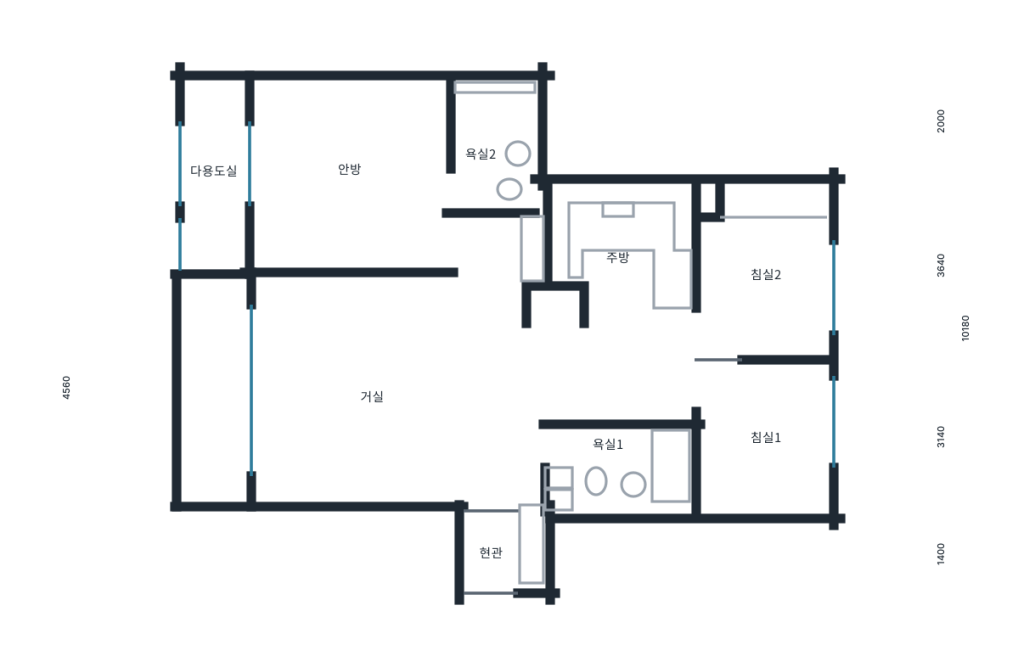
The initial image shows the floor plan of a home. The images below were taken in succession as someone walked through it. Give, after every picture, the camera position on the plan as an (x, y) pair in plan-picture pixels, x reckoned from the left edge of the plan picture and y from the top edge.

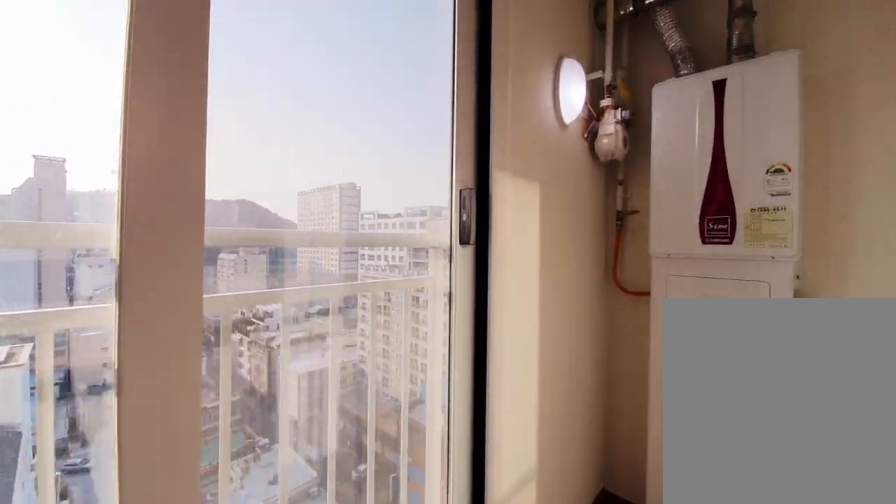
(240, 199)
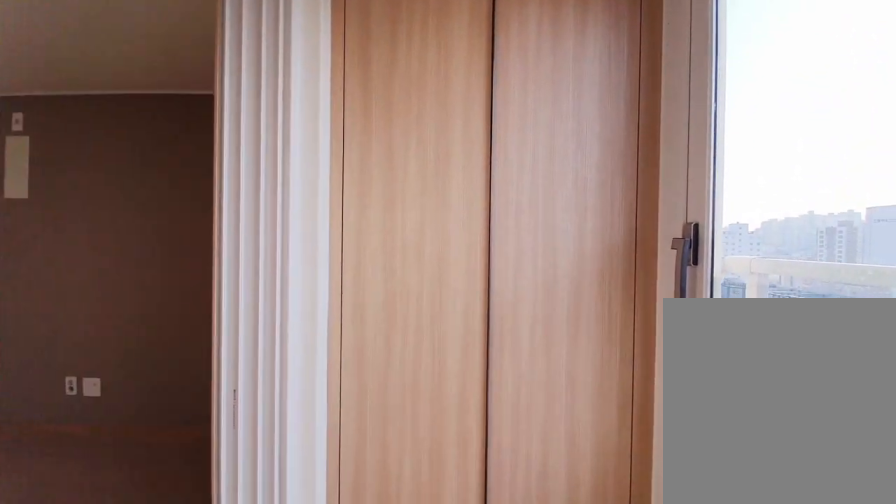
(241, 198)
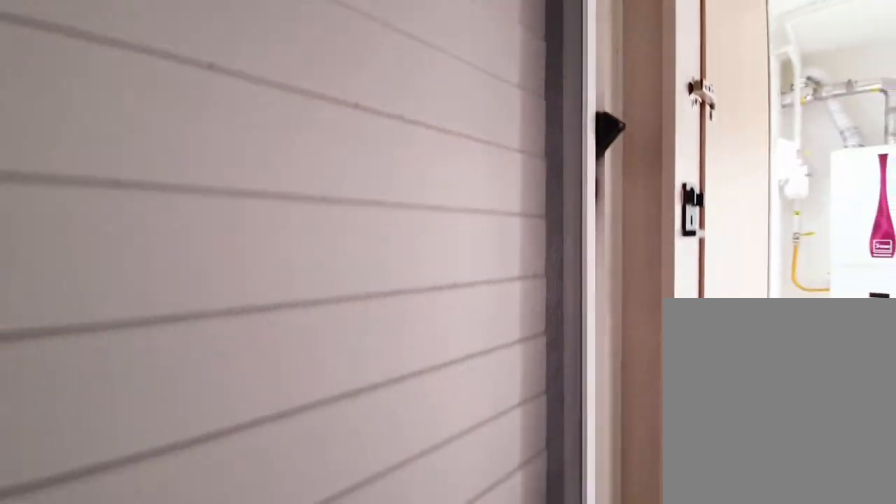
(241, 197)
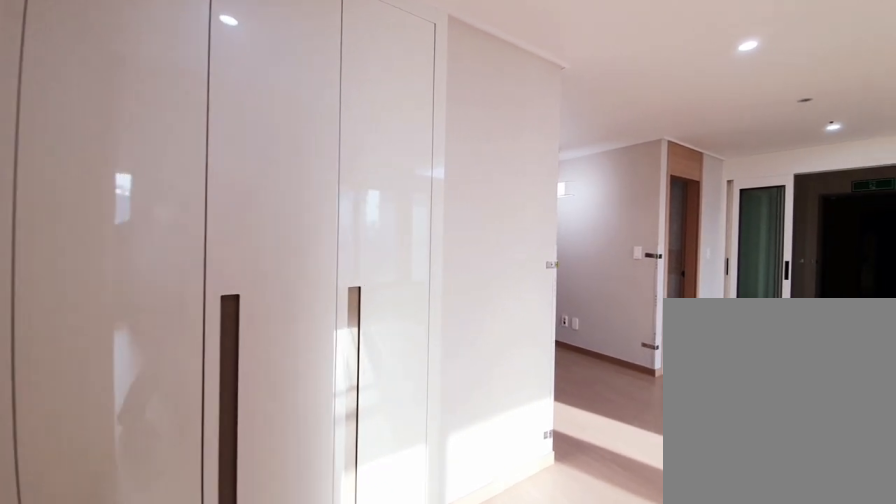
(485, 265)
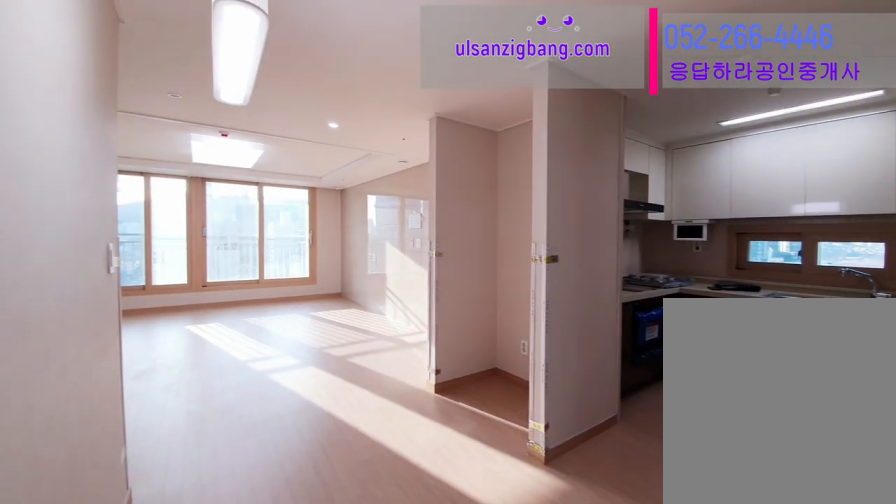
(655, 353)
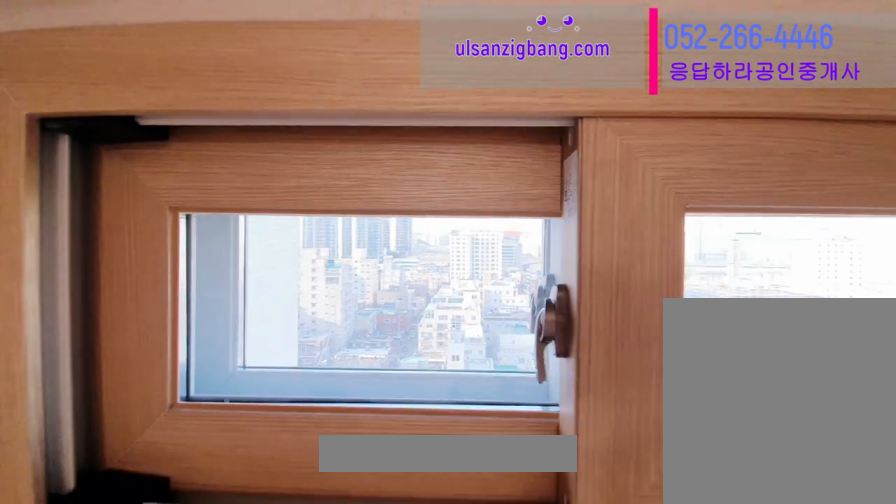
(625, 270)
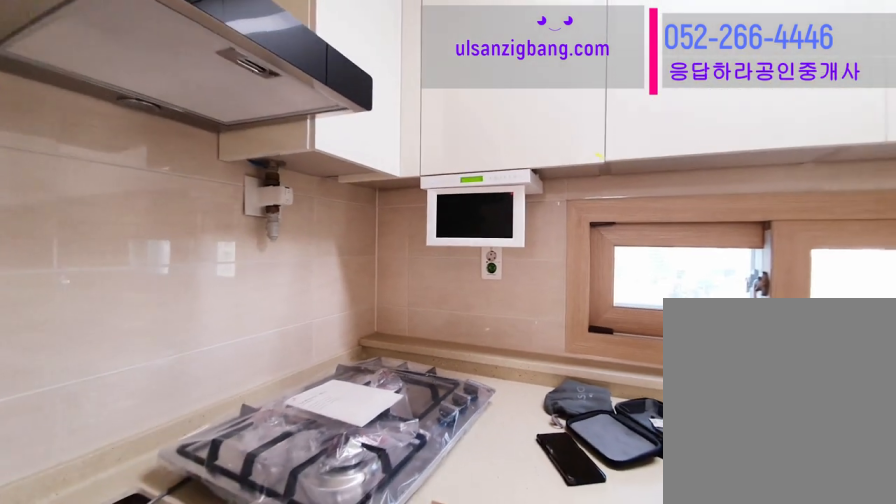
(627, 270)
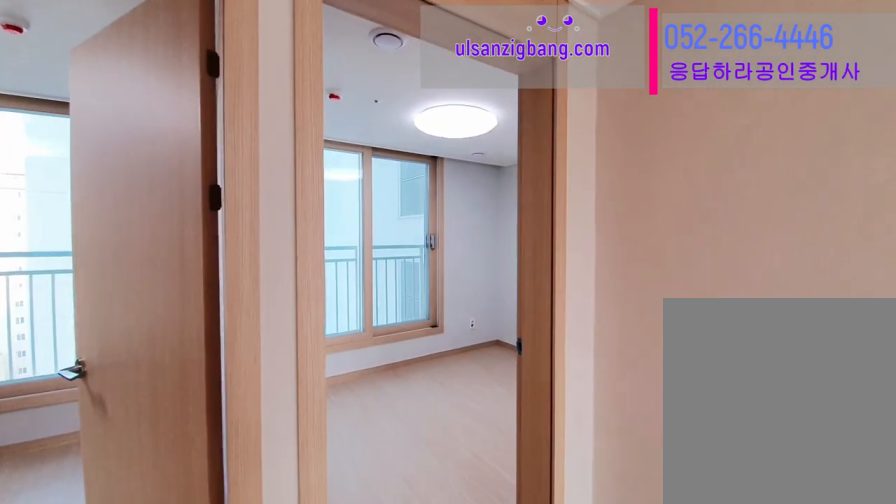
(626, 270)
